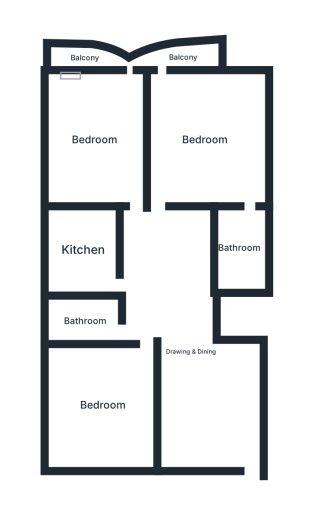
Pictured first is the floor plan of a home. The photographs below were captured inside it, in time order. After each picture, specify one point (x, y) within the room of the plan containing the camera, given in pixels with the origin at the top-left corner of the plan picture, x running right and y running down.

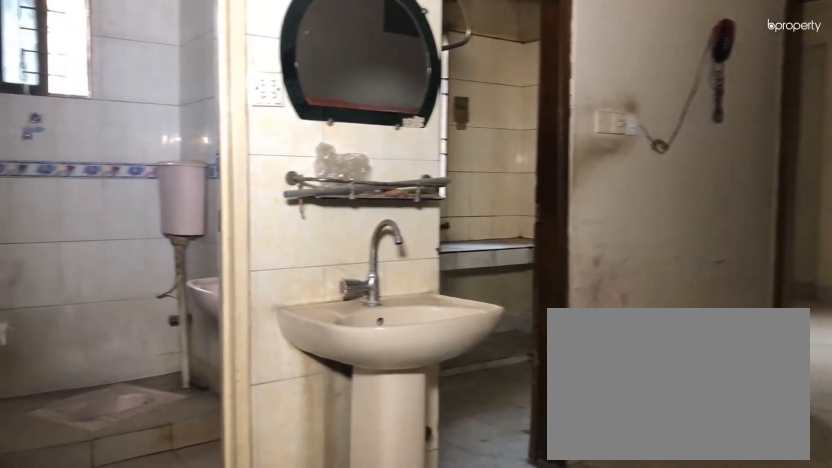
(192, 351)
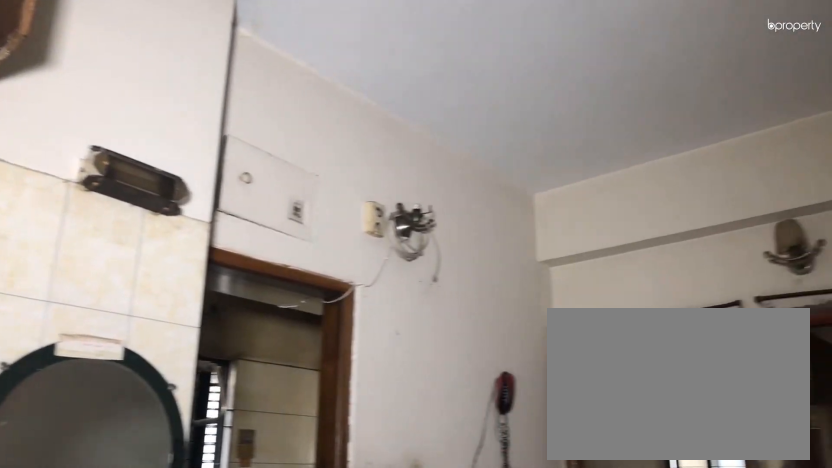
(192, 351)
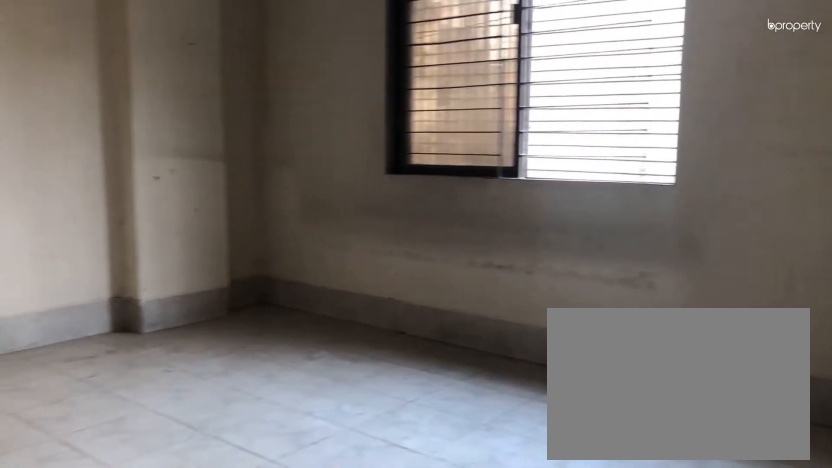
(103, 405)
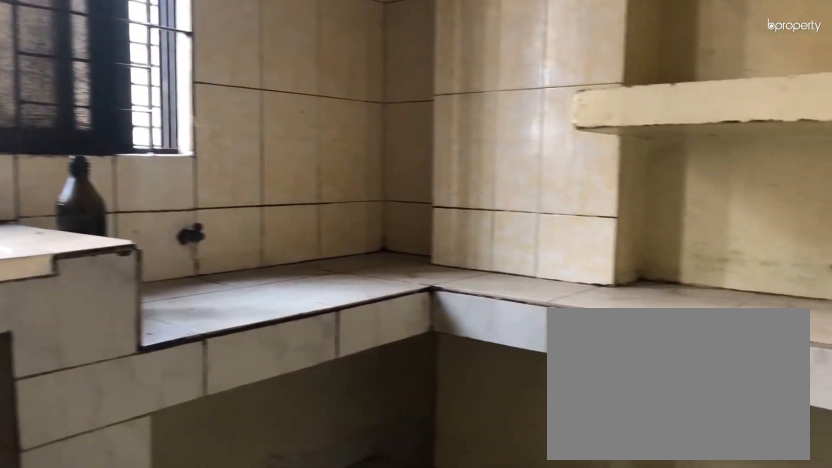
(83, 248)
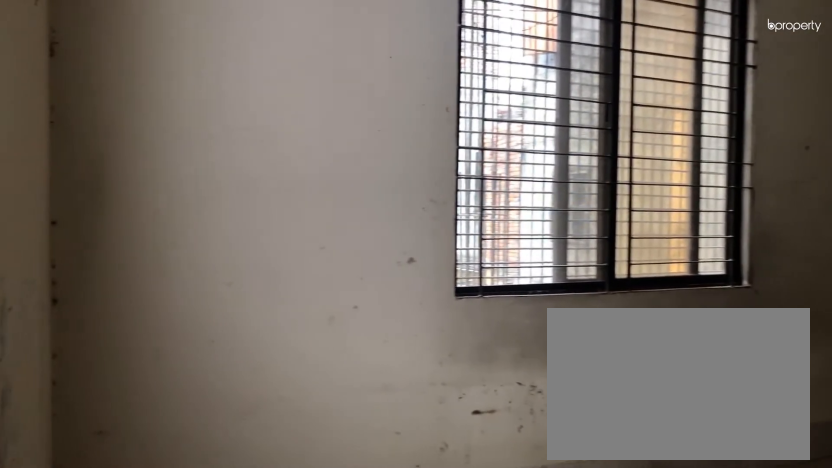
(94, 138)
